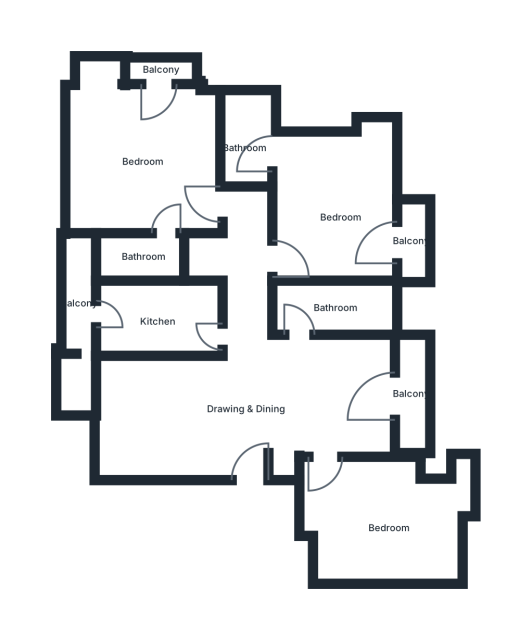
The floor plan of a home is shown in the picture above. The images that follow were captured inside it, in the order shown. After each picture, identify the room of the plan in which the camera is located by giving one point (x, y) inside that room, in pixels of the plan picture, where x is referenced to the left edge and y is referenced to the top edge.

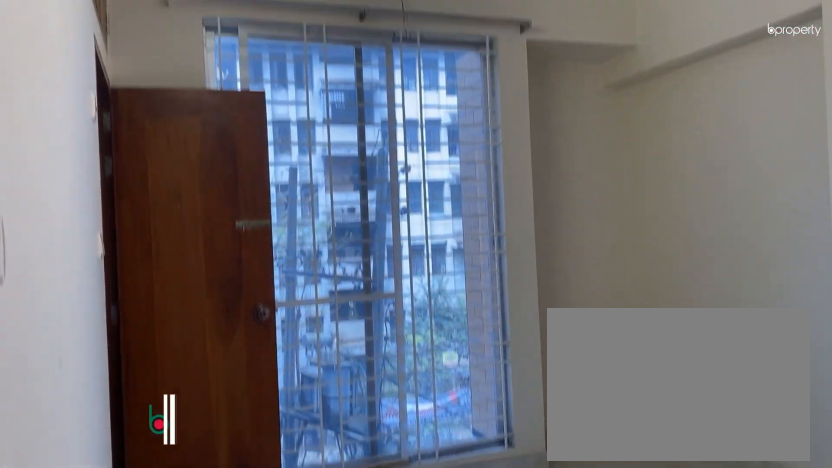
(343, 218)
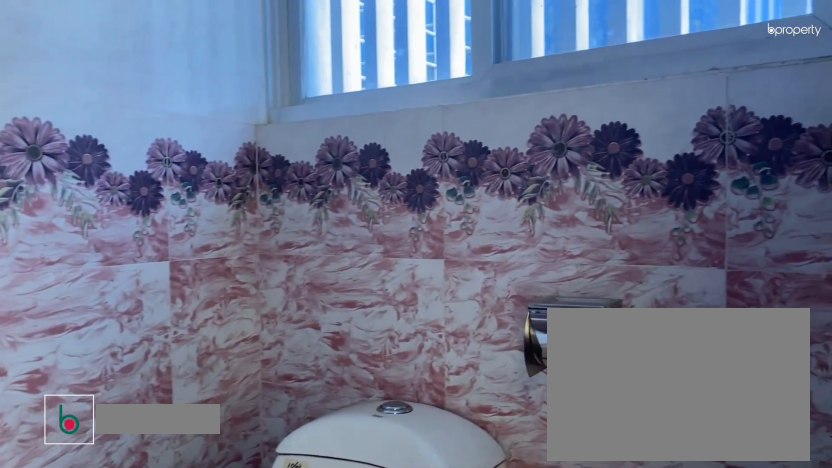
(244, 146)
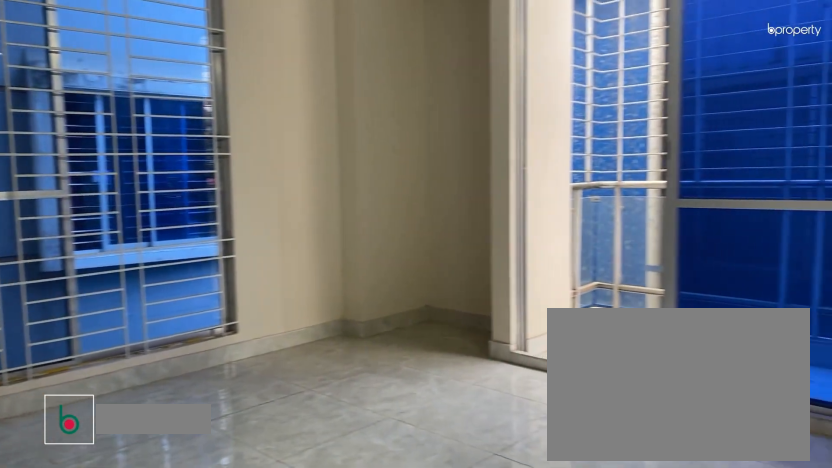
(144, 161)
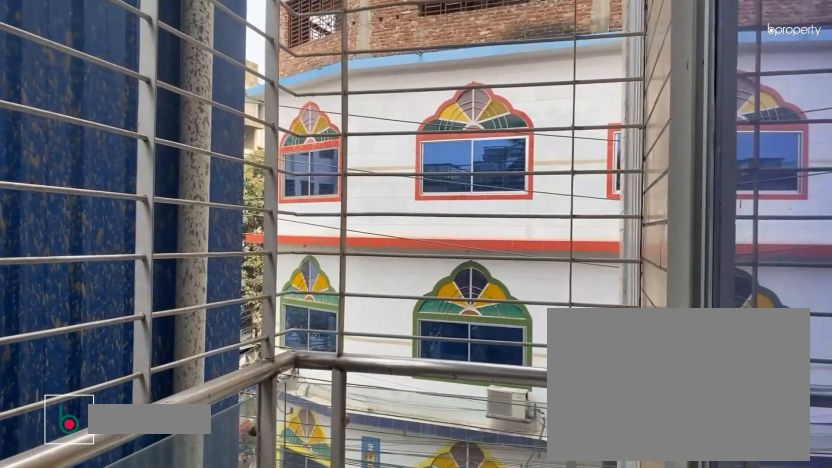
(164, 71)
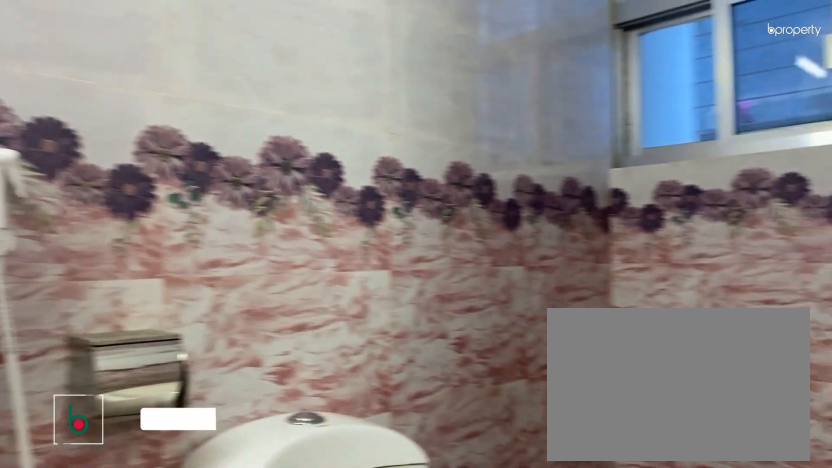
(143, 257)
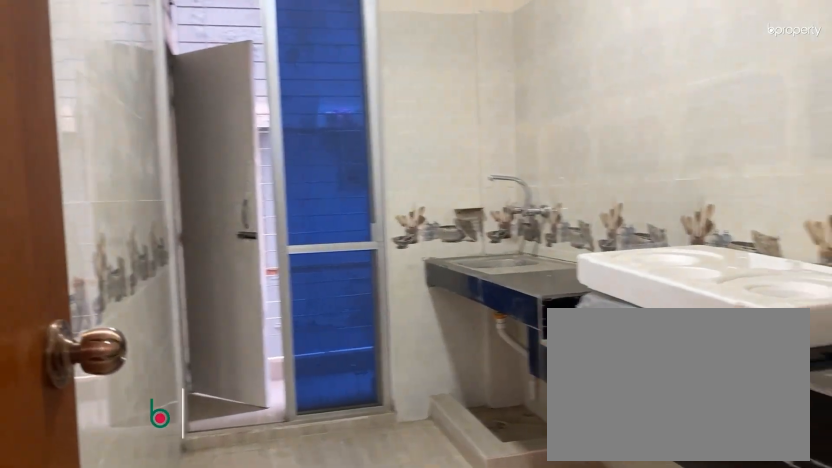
(158, 321)
